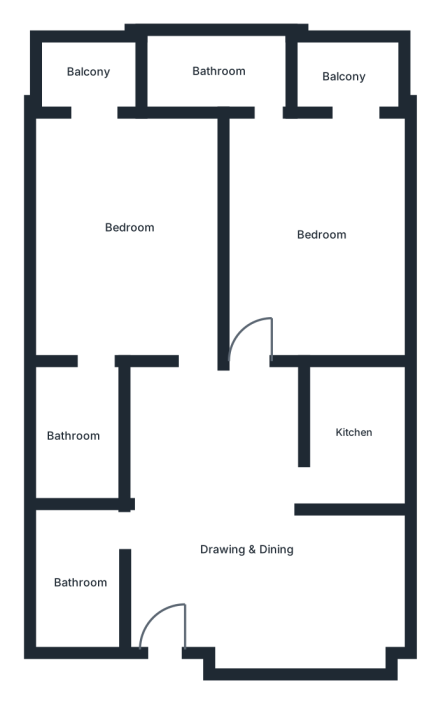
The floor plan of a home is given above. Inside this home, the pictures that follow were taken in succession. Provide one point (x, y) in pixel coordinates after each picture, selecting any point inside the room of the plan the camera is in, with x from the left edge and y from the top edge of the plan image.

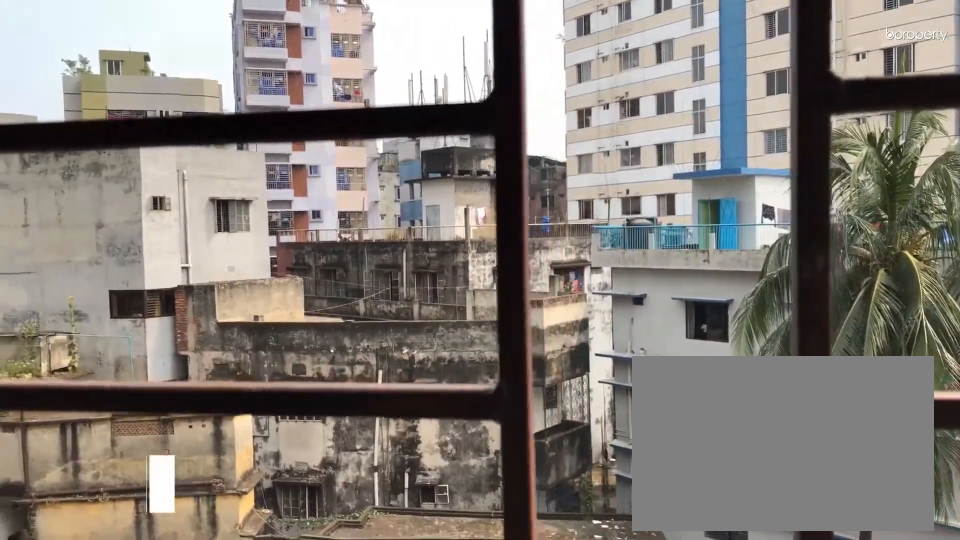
(344, 80)
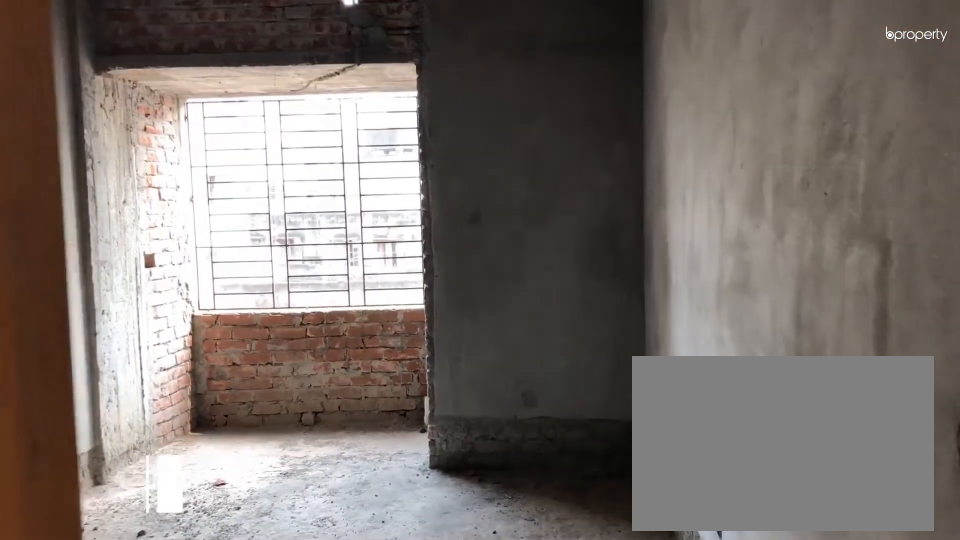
(132, 228)
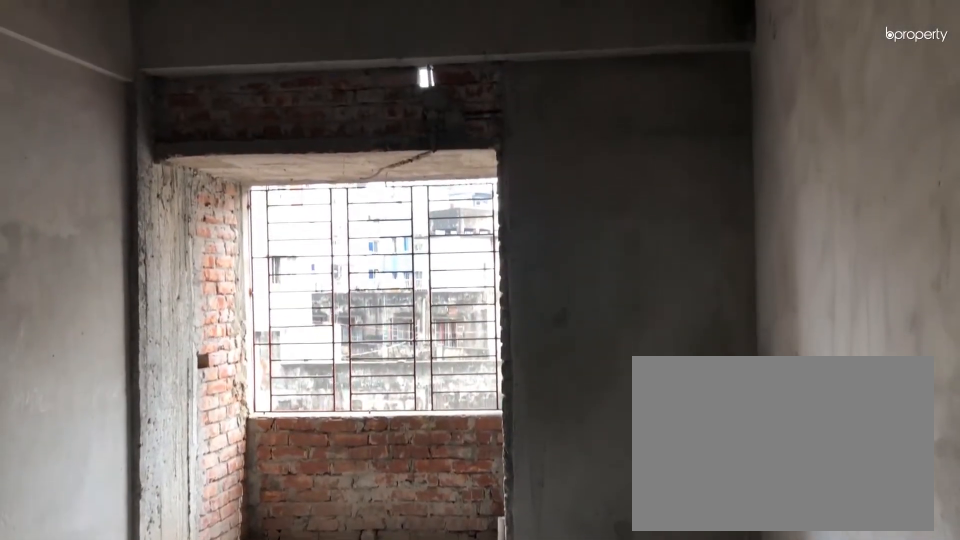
(132, 228)
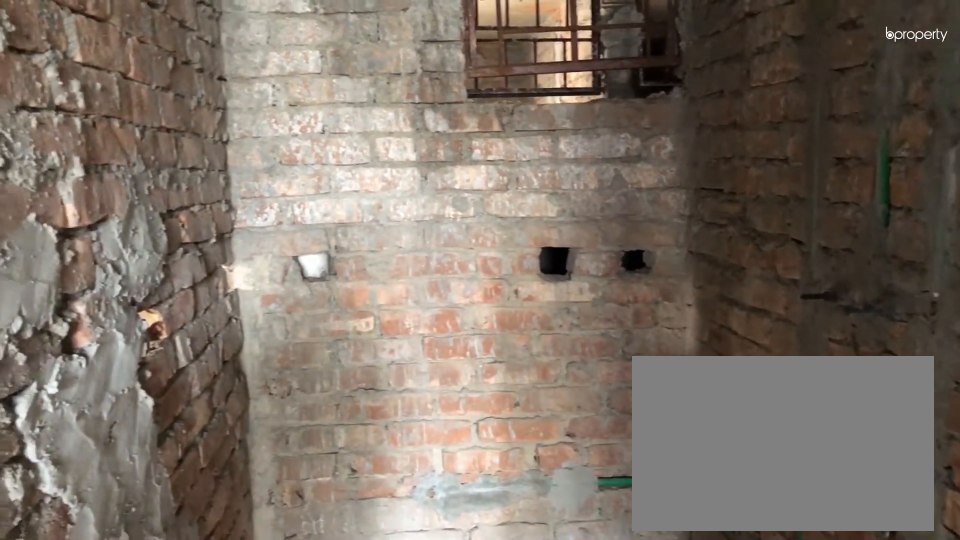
(73, 435)
